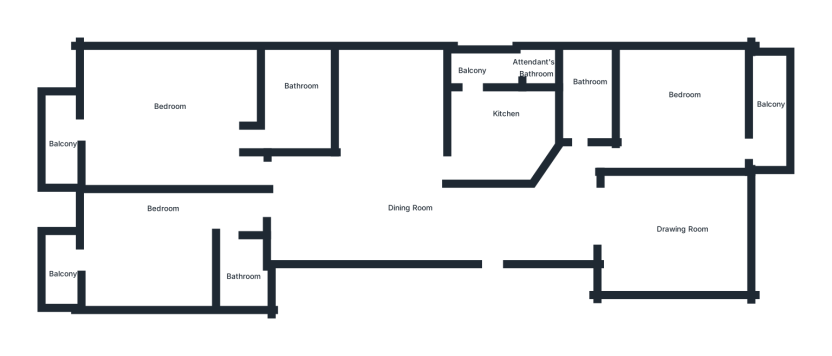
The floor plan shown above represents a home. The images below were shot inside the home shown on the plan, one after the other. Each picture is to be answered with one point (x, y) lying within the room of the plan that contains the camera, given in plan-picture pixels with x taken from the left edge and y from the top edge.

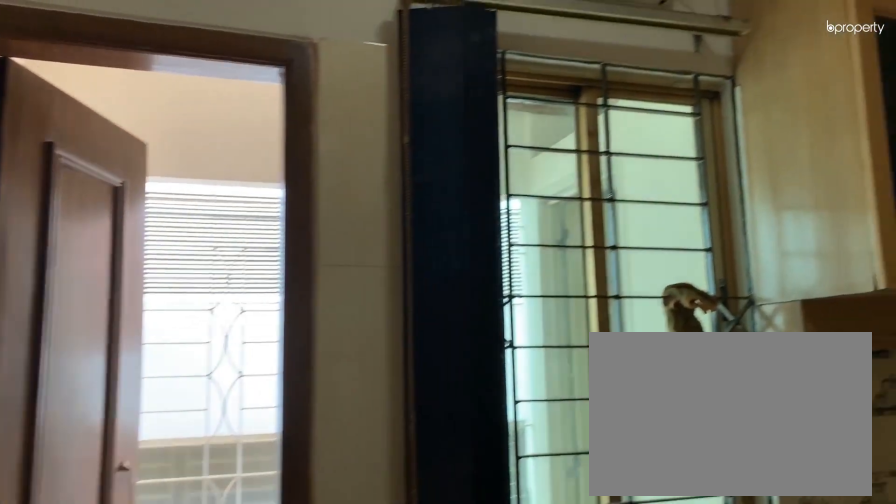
(491, 139)
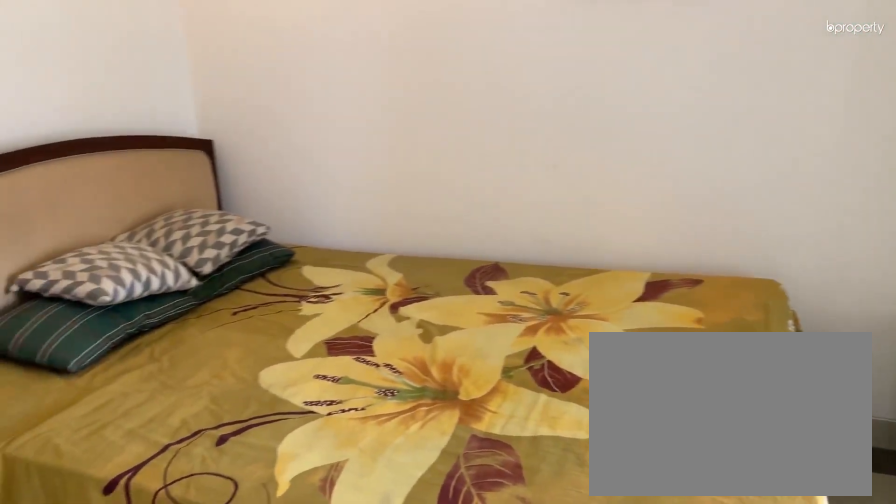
(157, 246)
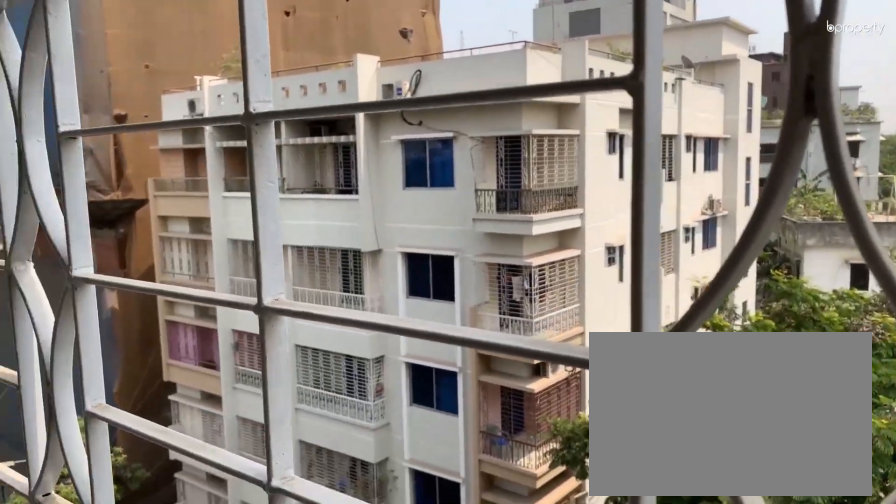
(64, 264)
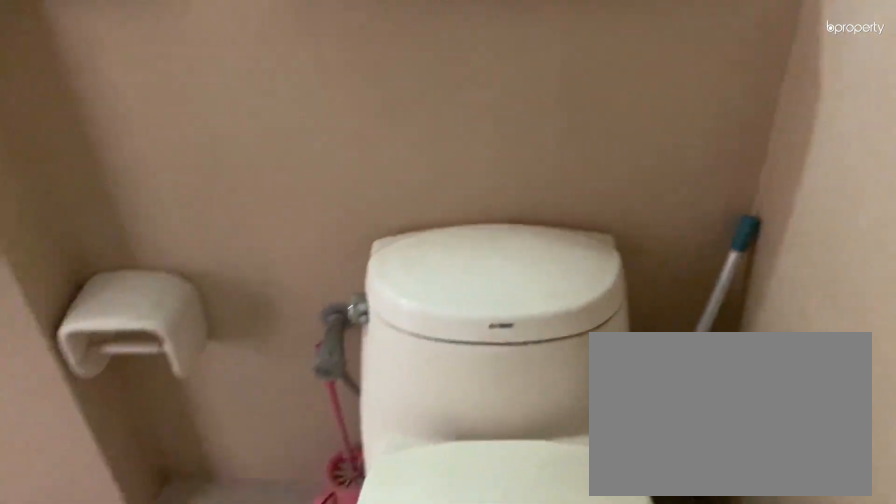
(237, 271)
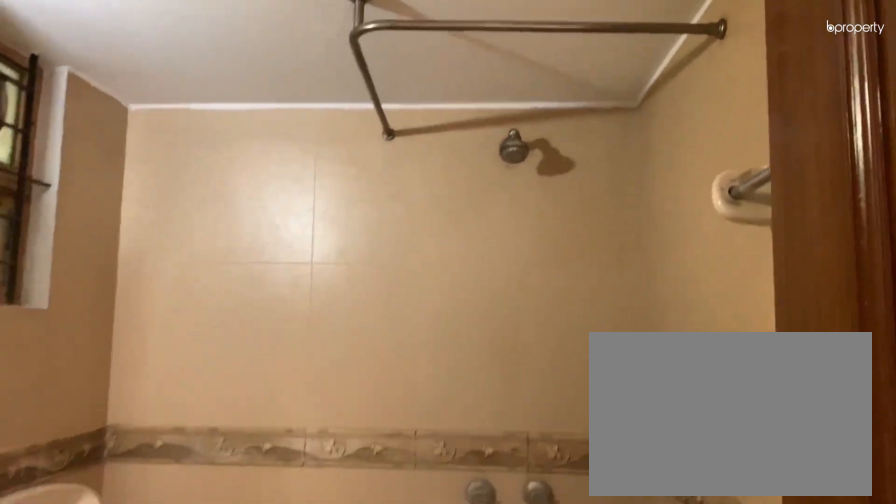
(237, 271)
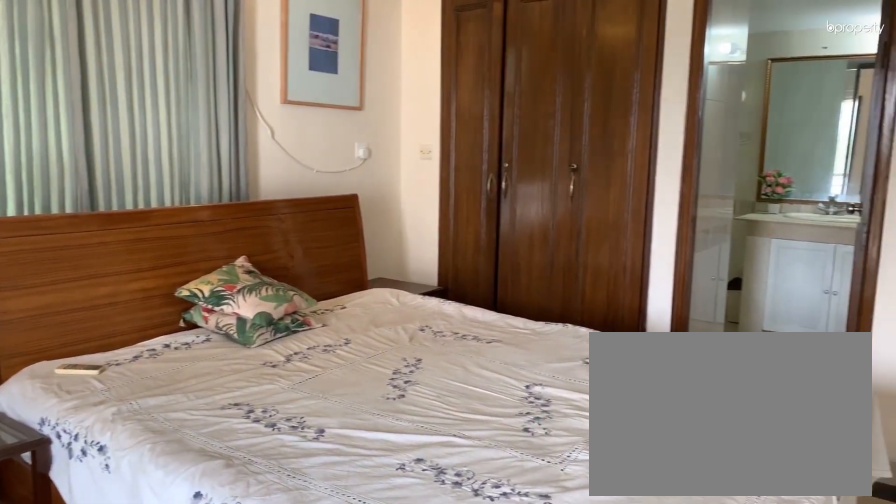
(183, 123)
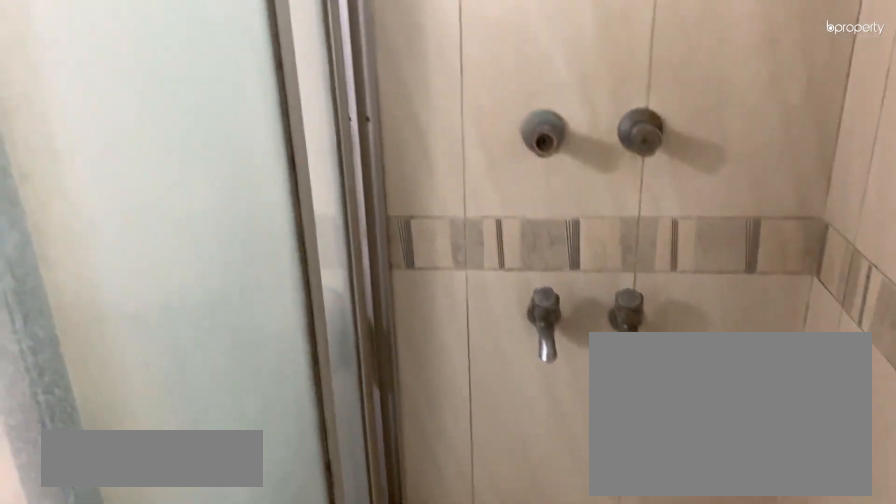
(300, 114)
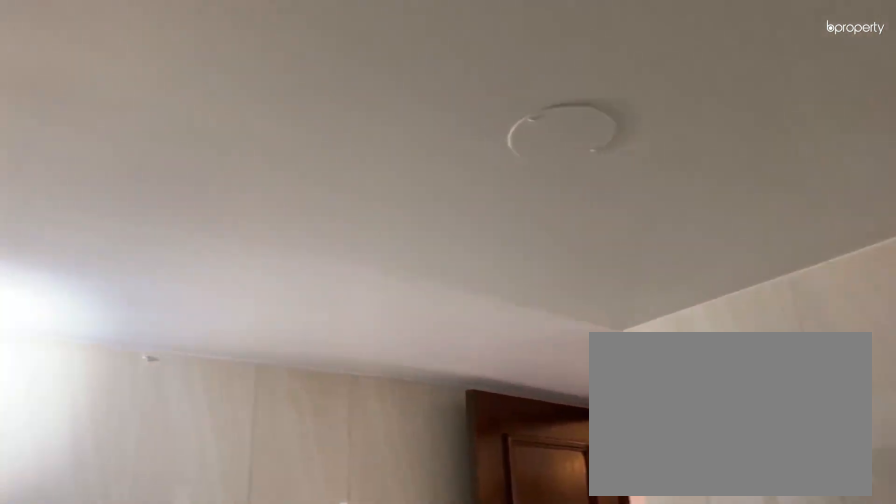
(300, 114)
